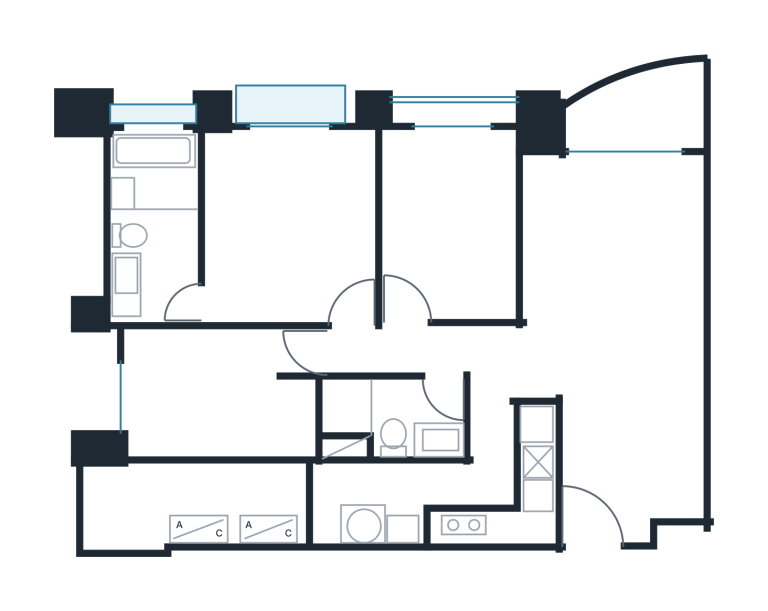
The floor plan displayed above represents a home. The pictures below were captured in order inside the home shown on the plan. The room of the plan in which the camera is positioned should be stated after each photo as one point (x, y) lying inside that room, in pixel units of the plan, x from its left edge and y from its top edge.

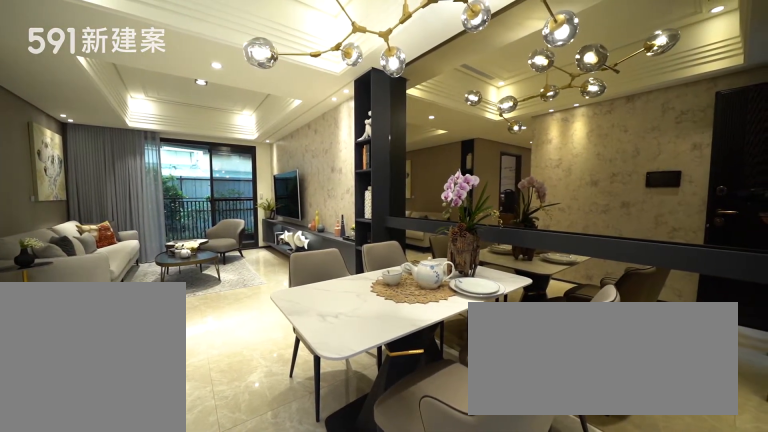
(636, 410)
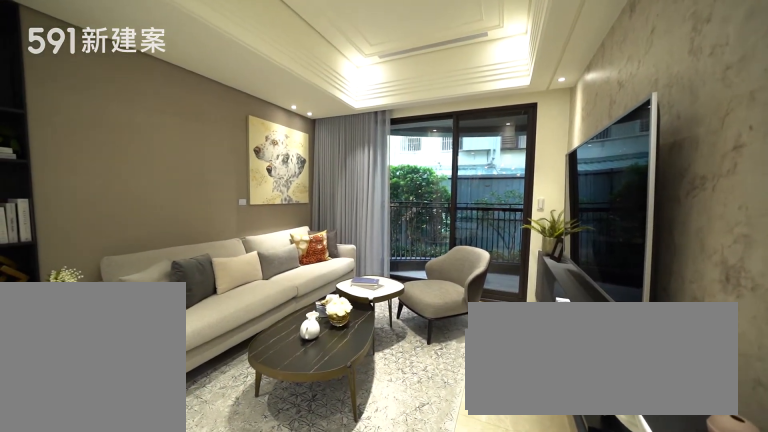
(616, 234)
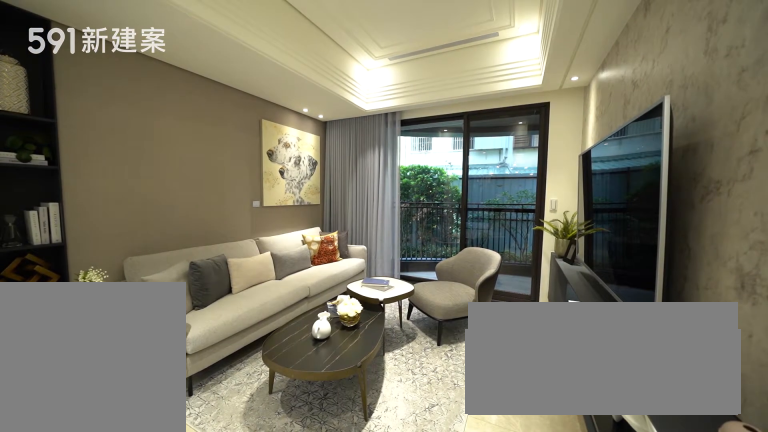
(616, 234)
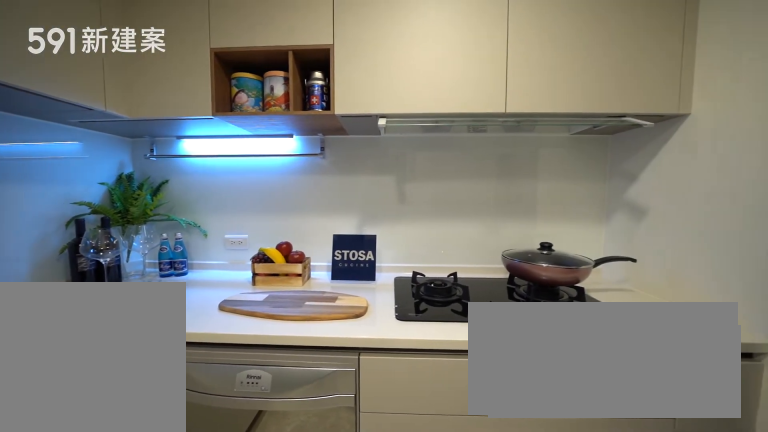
(487, 504)
